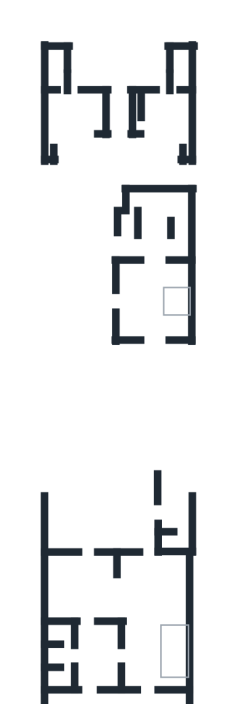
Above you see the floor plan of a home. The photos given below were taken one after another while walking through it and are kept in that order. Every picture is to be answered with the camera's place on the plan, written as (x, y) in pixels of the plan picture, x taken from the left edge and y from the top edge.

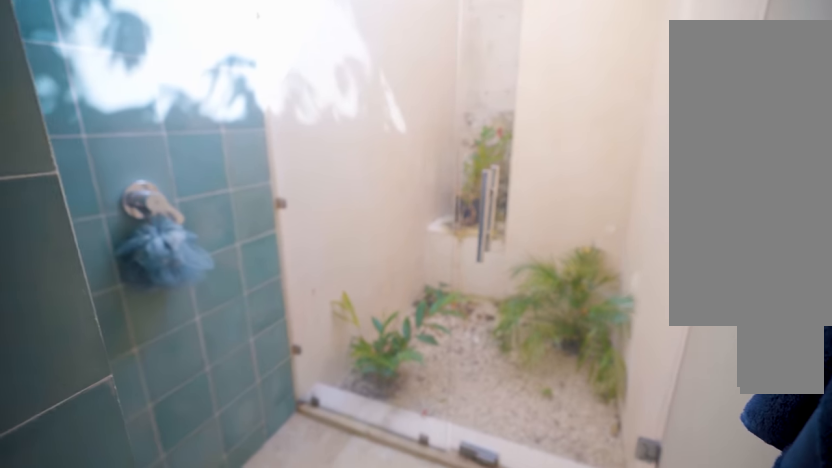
(60, 77)
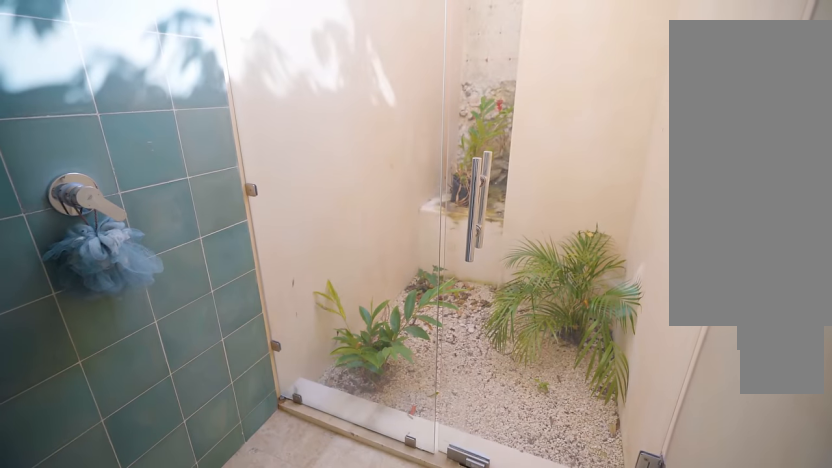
(60, 77)
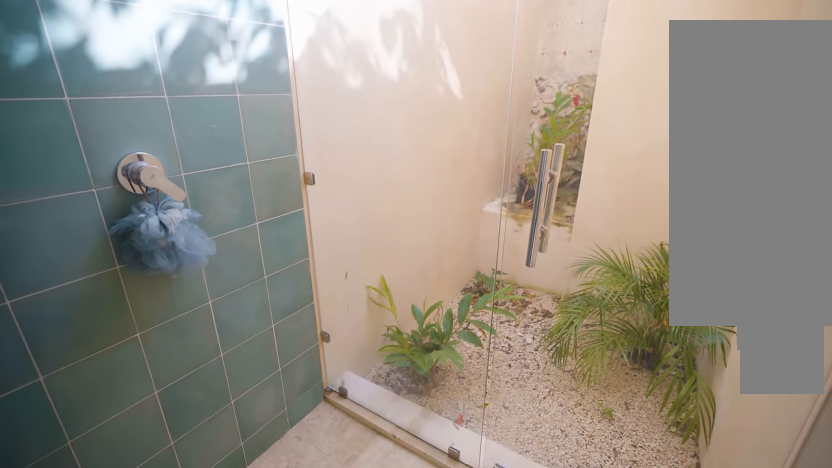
(60, 76)
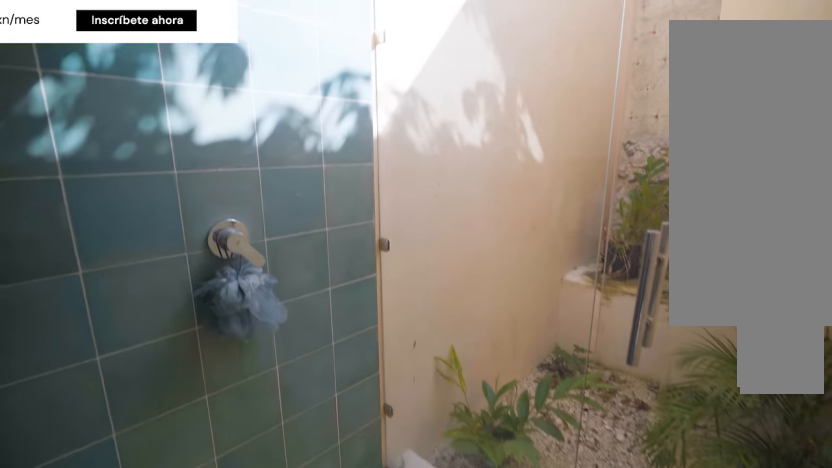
(57, 69)
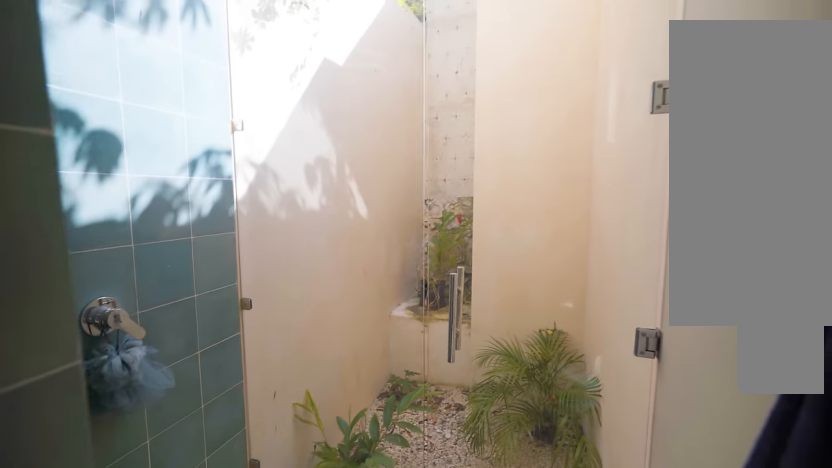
(57, 69)
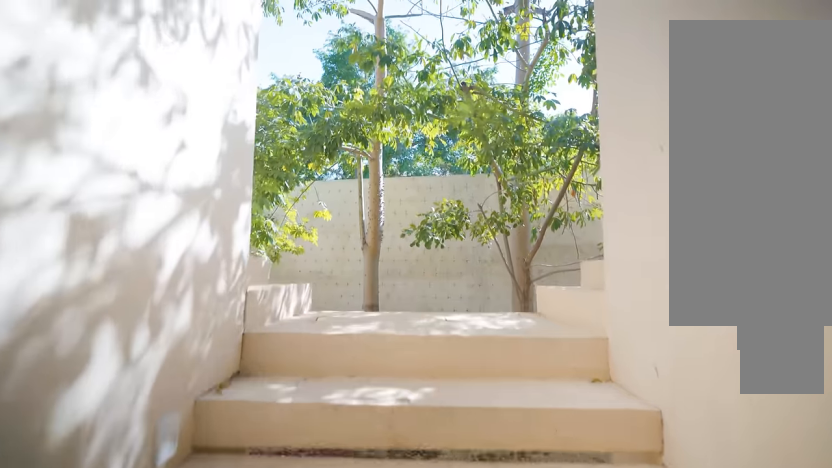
(118, 111)
